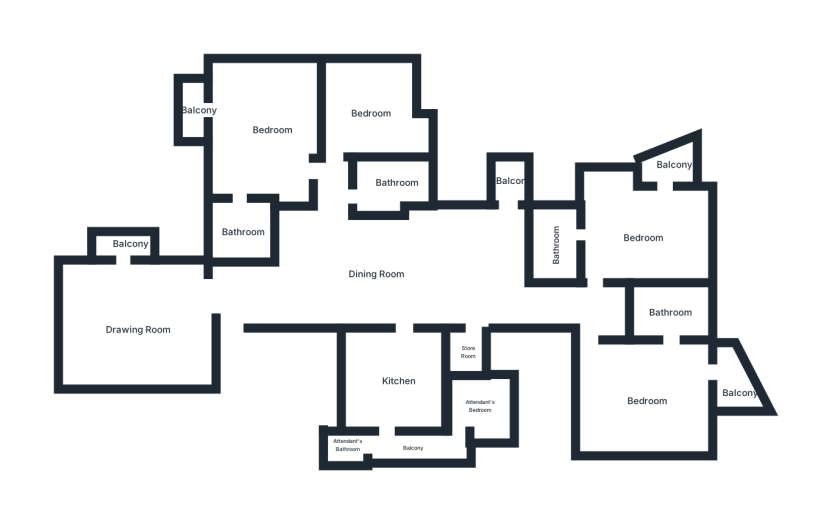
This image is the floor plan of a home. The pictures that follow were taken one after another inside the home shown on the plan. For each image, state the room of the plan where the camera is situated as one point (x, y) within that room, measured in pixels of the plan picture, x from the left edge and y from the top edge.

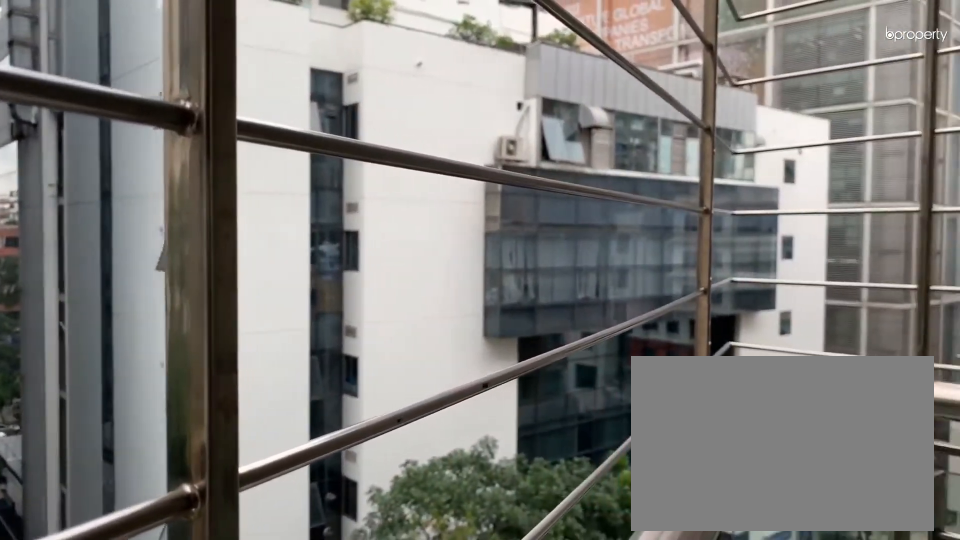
(677, 165)
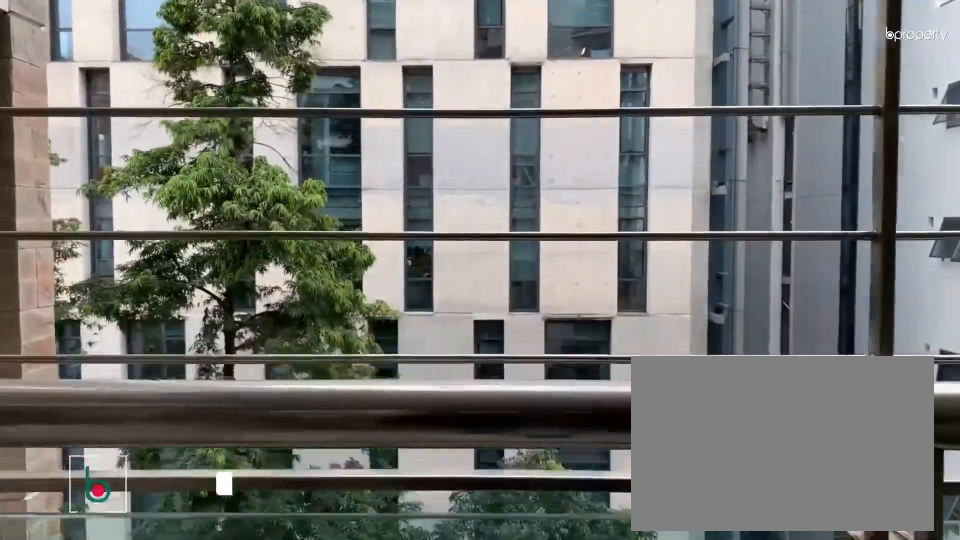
(511, 182)
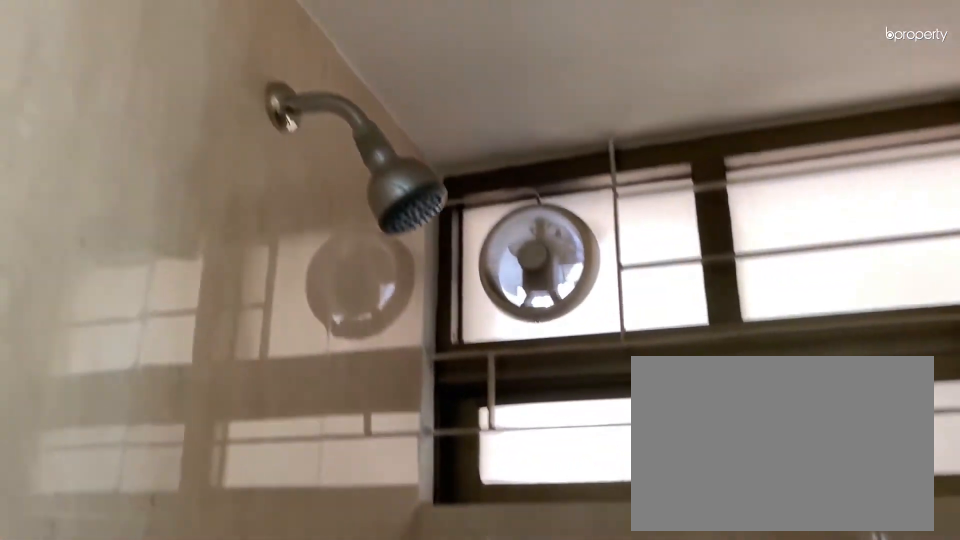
(389, 187)
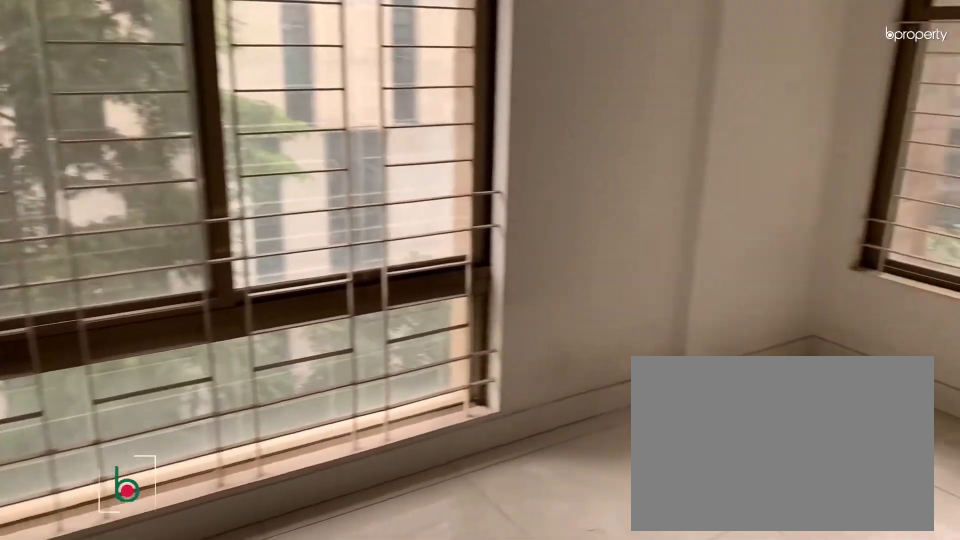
(372, 114)
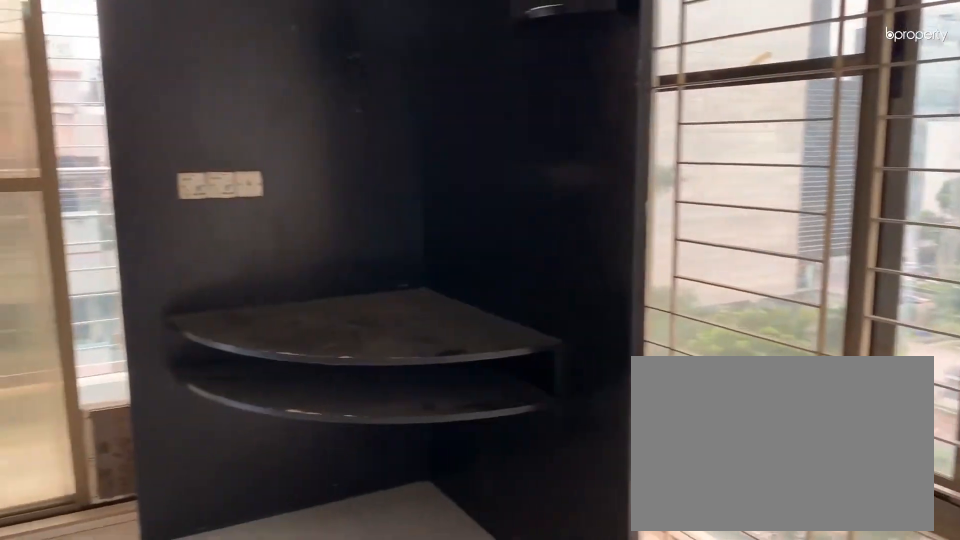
(273, 130)
